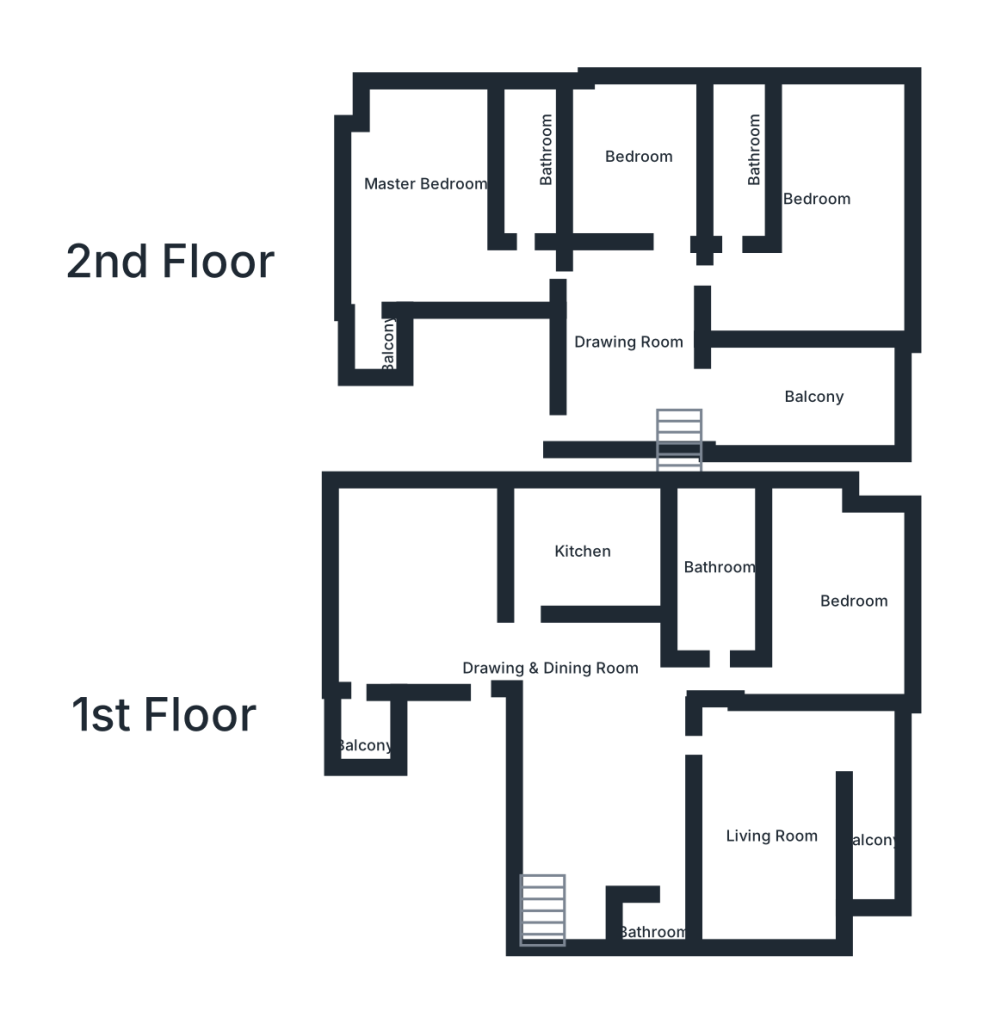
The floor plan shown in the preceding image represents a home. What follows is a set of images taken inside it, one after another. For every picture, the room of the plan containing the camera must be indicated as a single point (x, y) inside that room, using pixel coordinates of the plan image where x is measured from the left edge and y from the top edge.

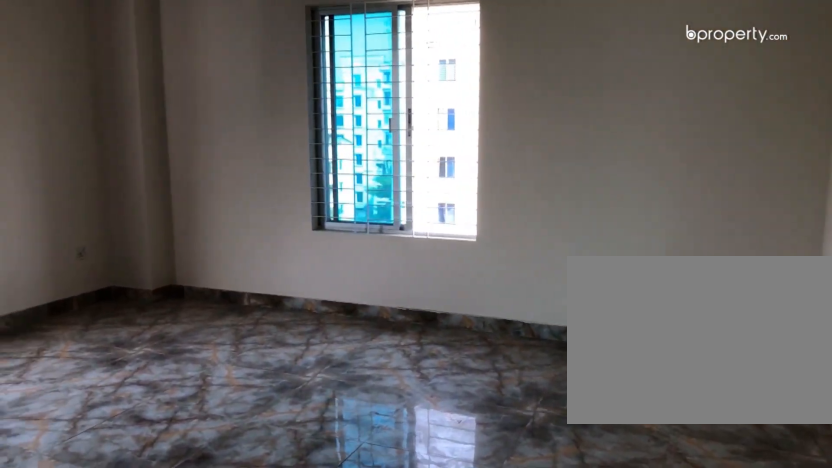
(460, 635)
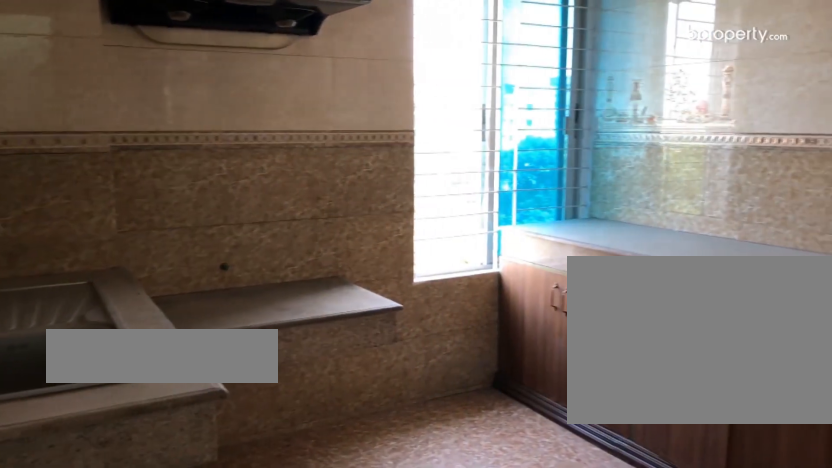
(588, 551)
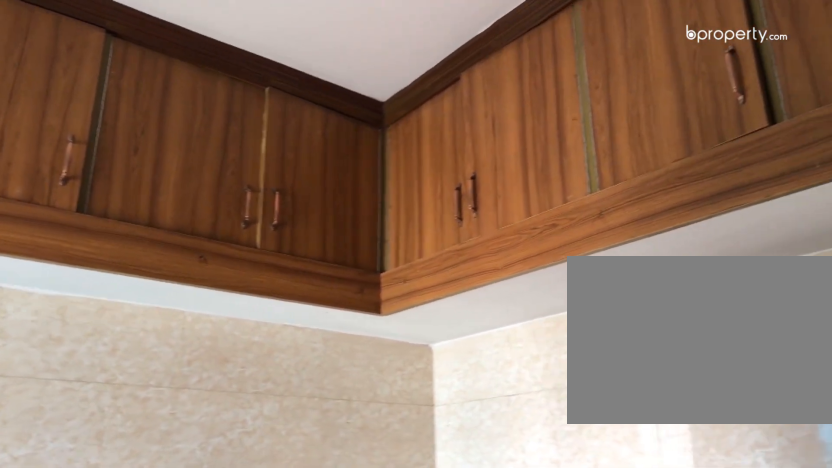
(571, 552)
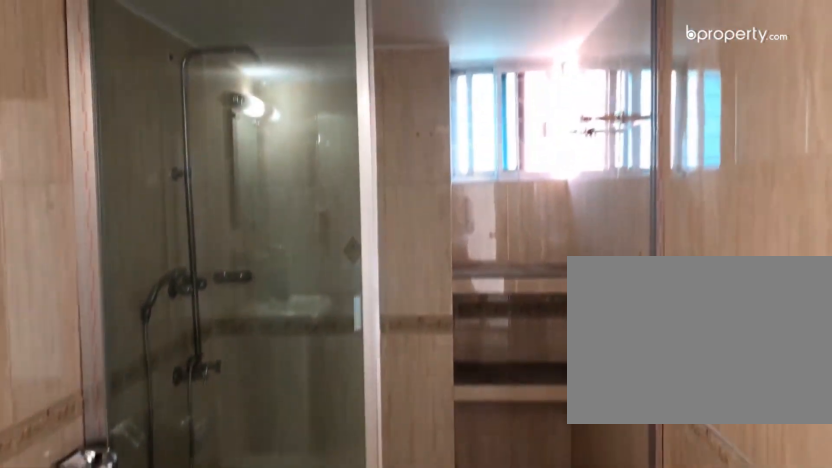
(717, 584)
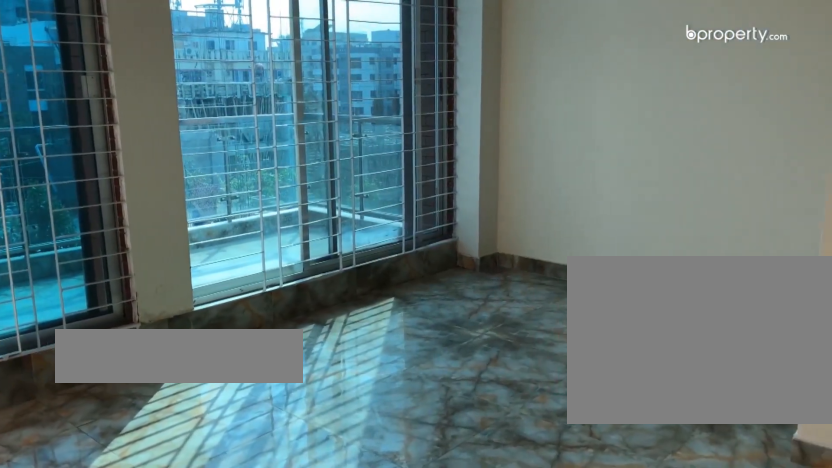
(777, 819)
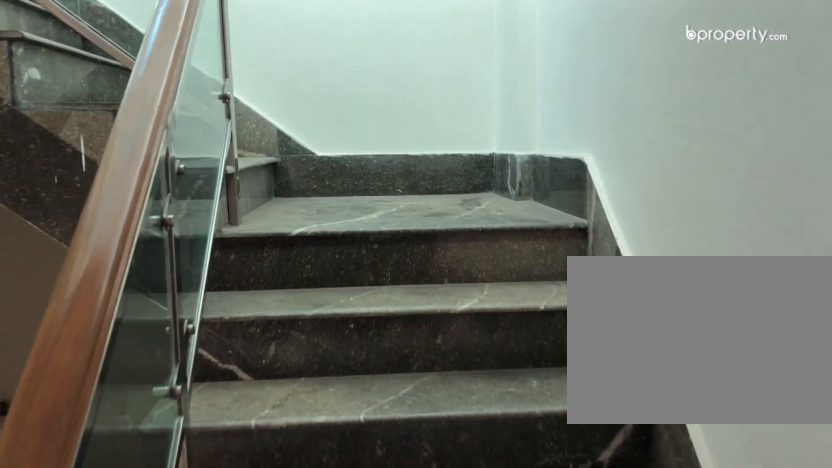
(546, 914)
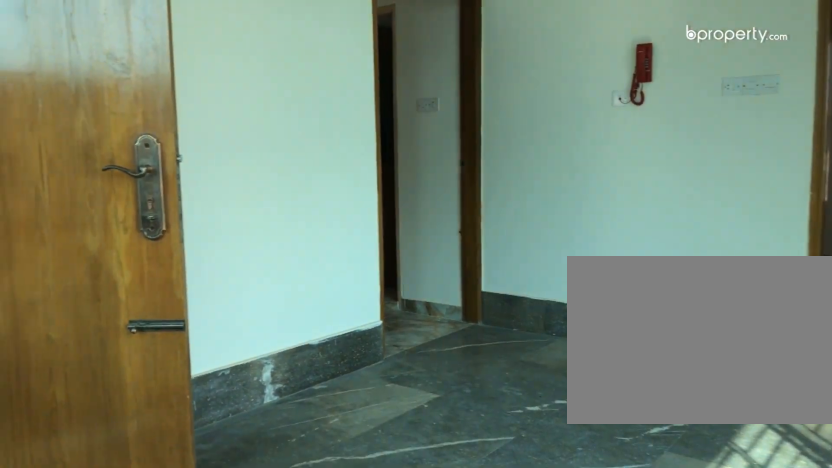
(640, 352)
